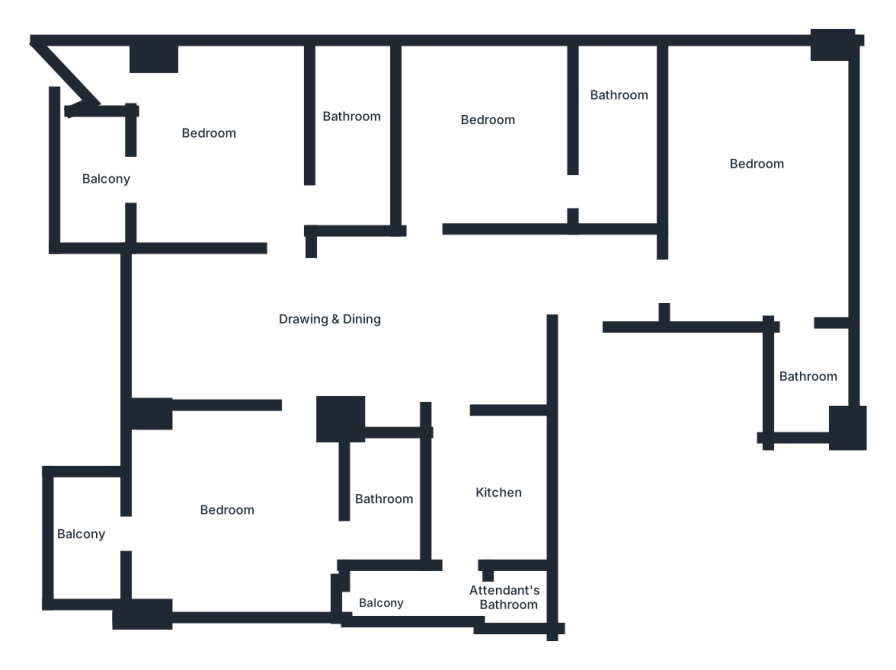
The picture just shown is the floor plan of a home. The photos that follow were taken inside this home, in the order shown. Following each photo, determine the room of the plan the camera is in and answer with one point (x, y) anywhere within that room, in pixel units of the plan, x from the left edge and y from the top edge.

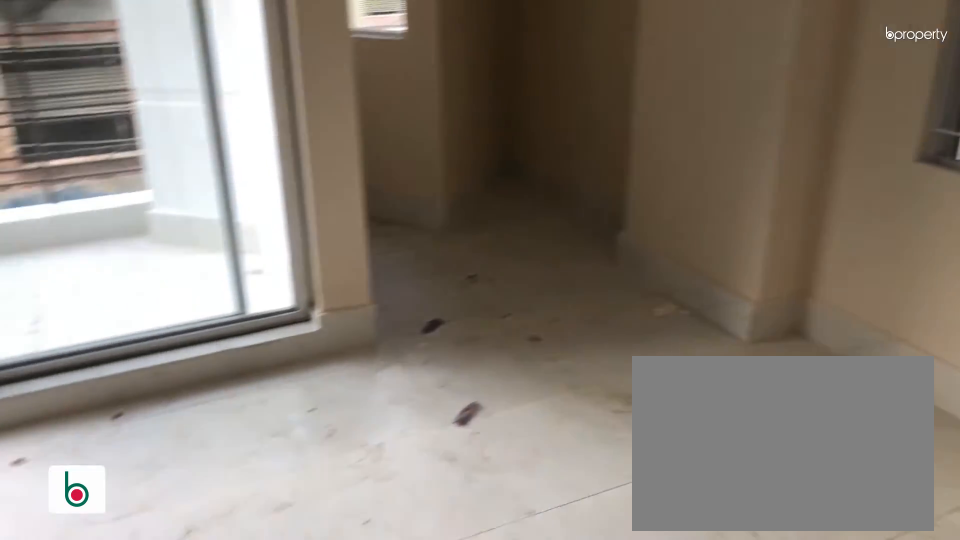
(216, 159)
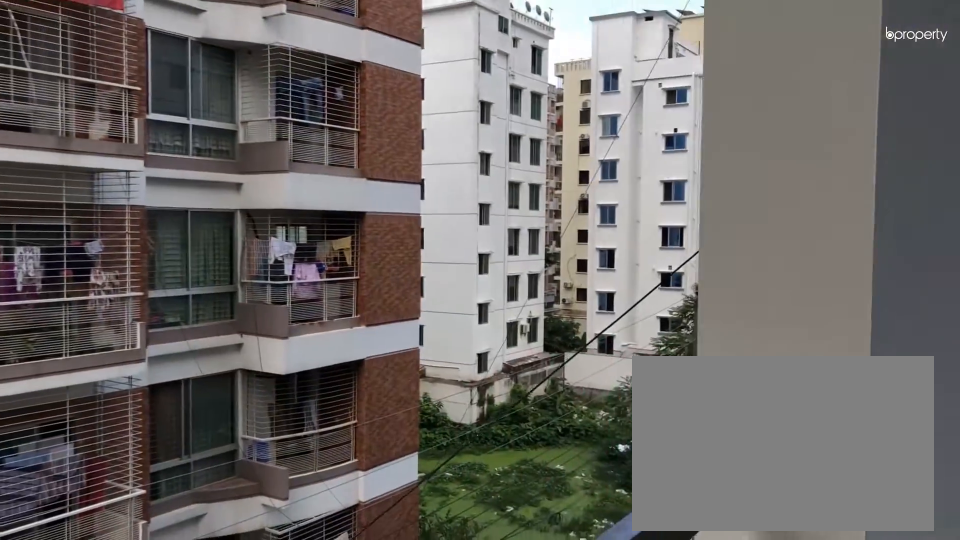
(101, 180)
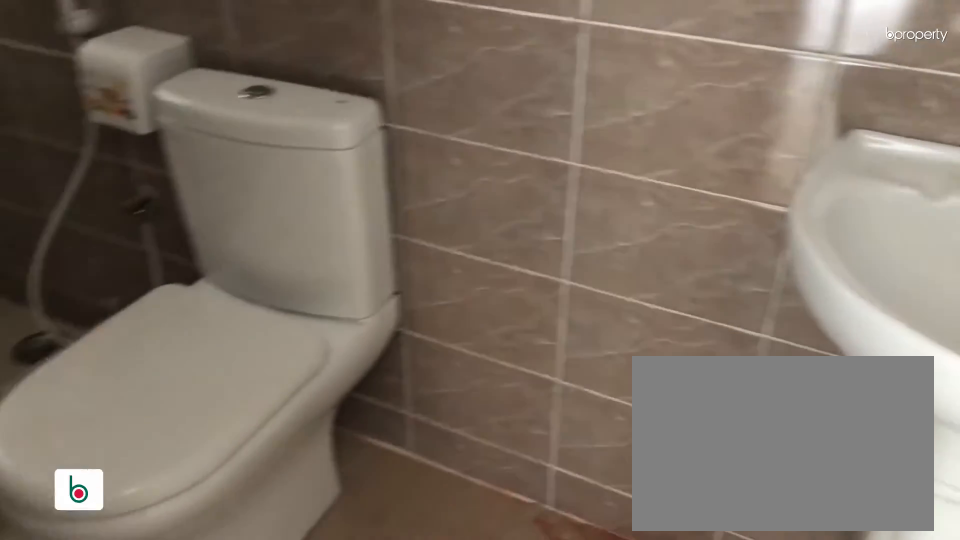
(355, 131)
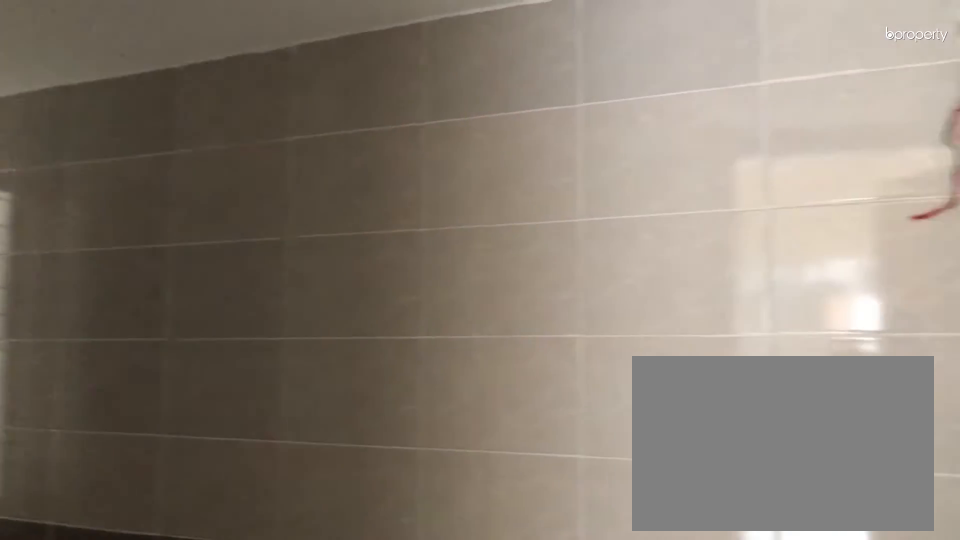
(355, 131)
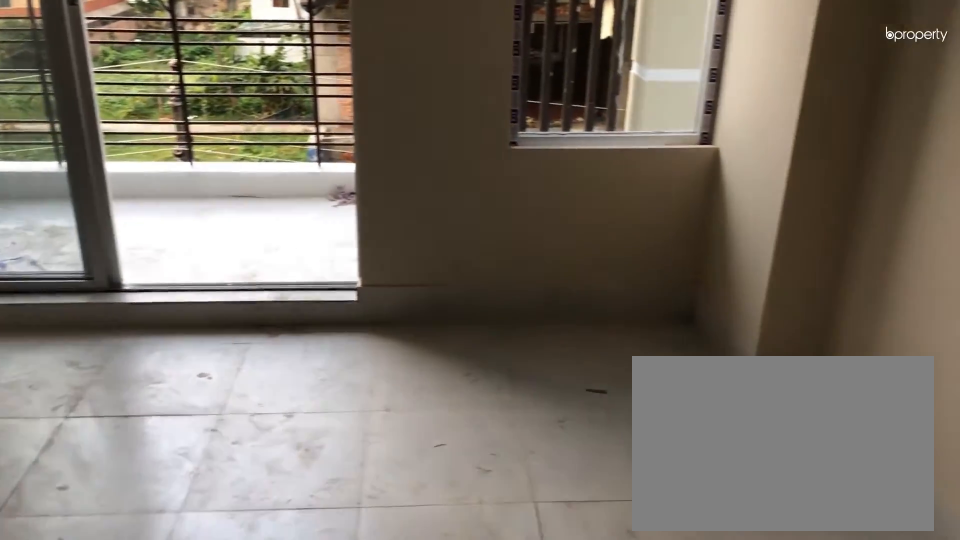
(250, 519)
